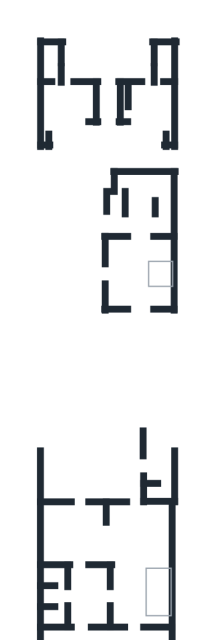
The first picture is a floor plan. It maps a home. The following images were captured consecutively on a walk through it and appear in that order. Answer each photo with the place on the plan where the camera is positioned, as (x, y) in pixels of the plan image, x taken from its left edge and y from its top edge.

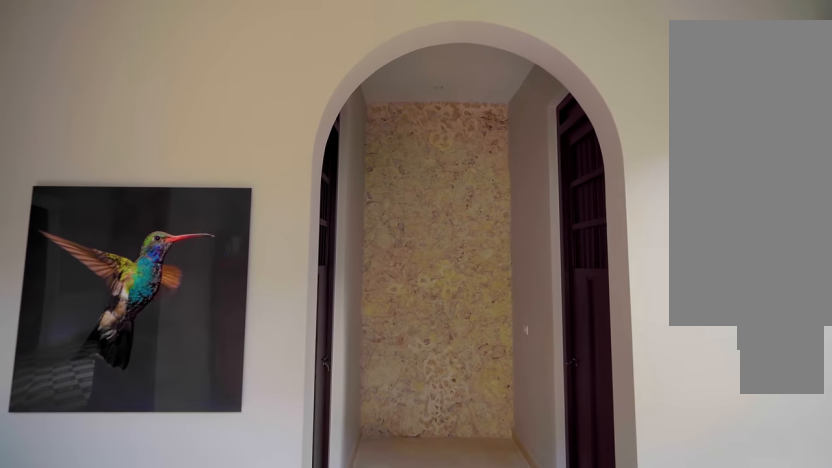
(93, 597)
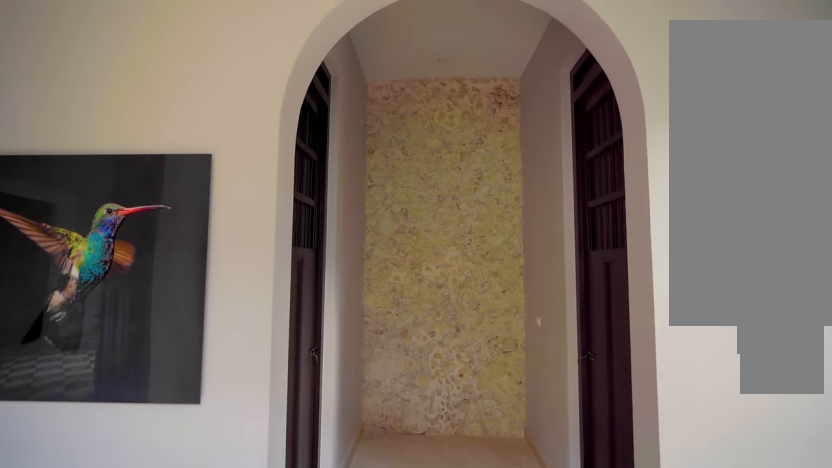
(93, 597)
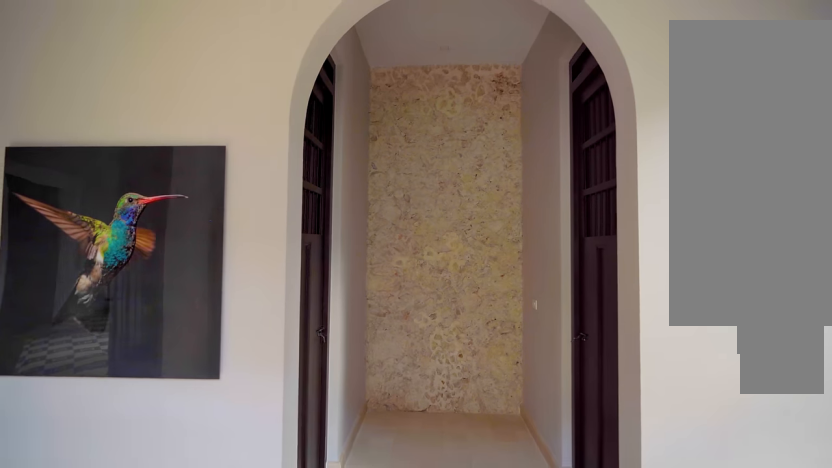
(93, 597)
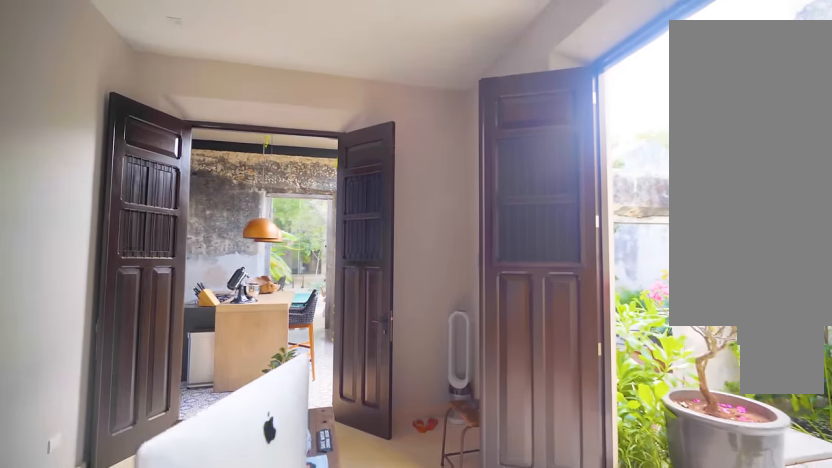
(79, 598)
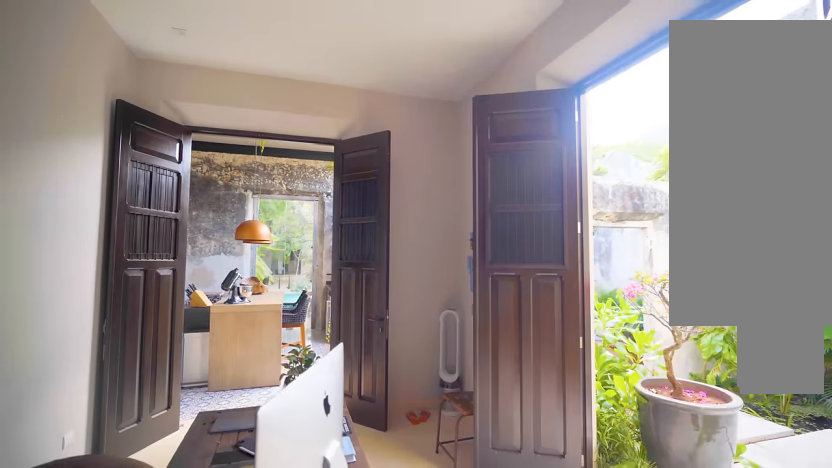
(76, 598)
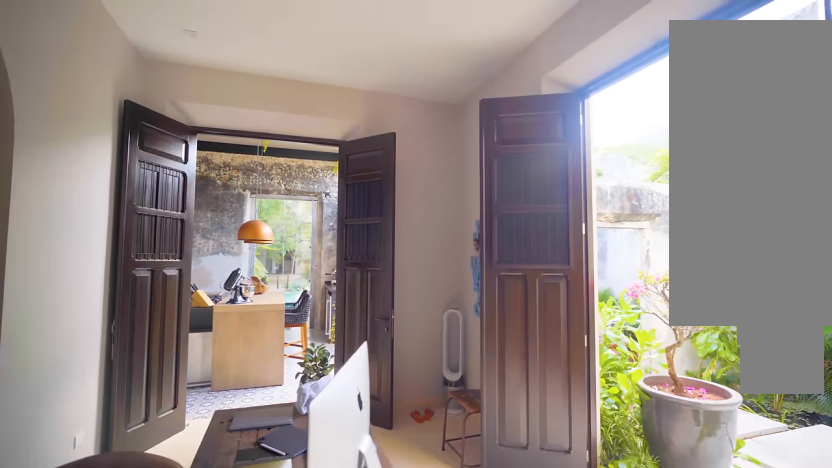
(81, 598)
